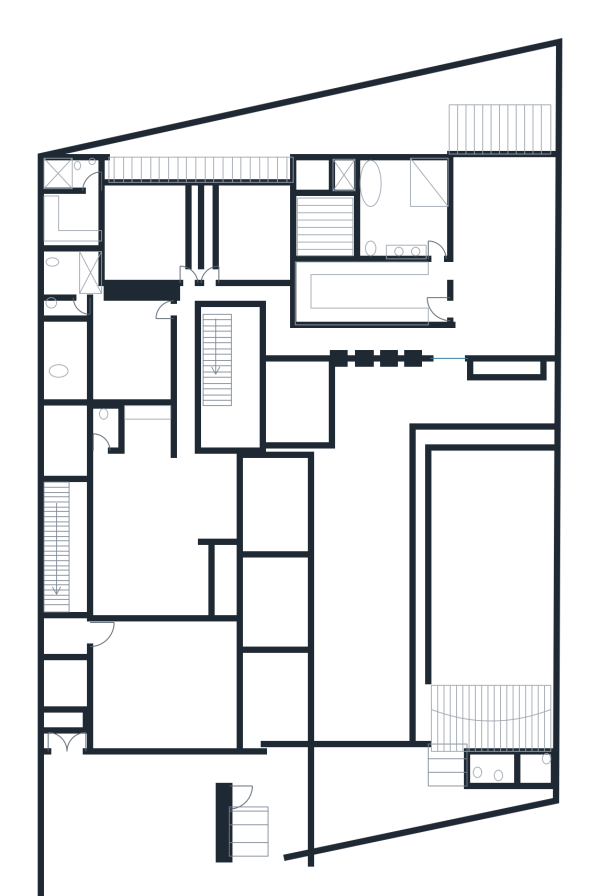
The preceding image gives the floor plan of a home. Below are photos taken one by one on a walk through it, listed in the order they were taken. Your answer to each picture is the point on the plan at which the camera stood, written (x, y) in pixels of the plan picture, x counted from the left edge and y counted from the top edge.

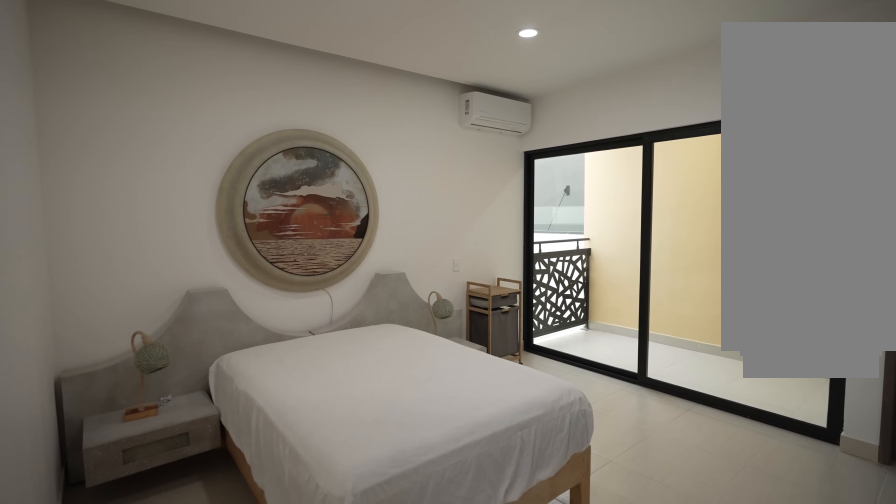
(165, 313)
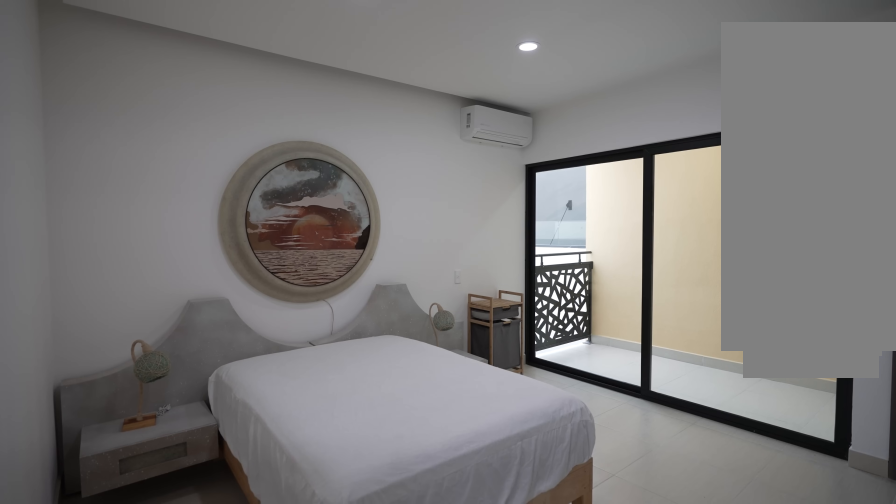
(164, 313)
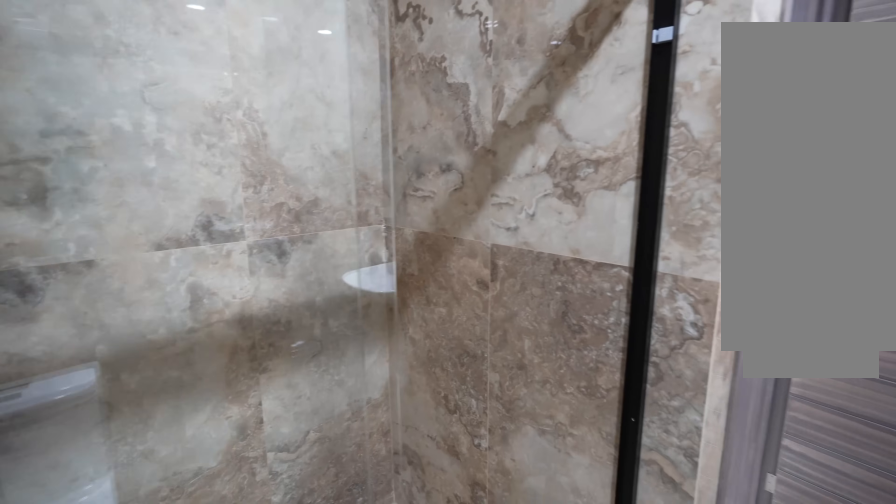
(84, 312)
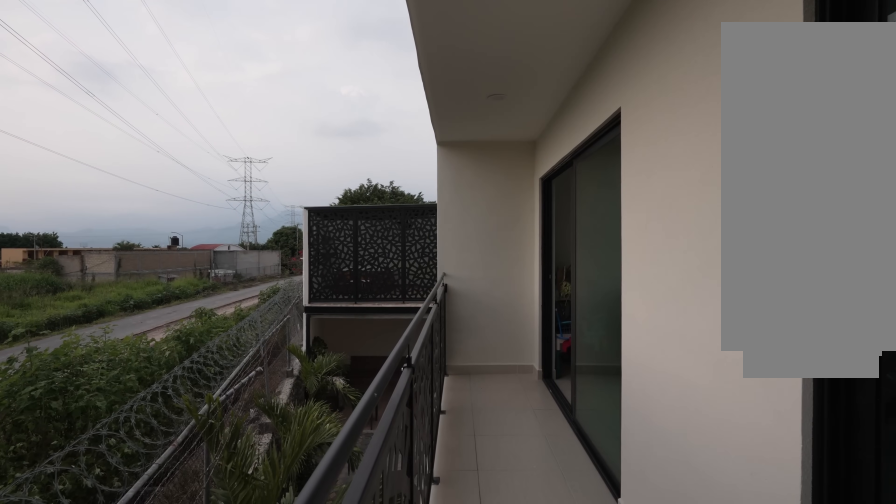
(128, 182)
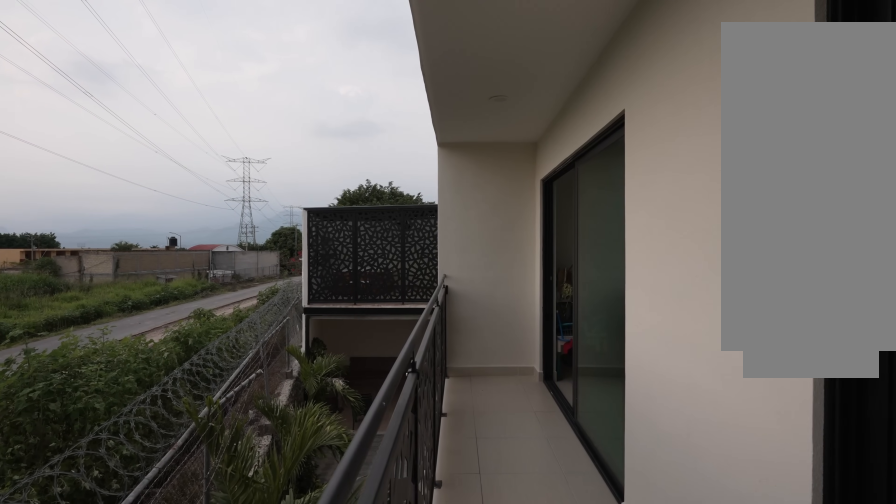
(128, 181)
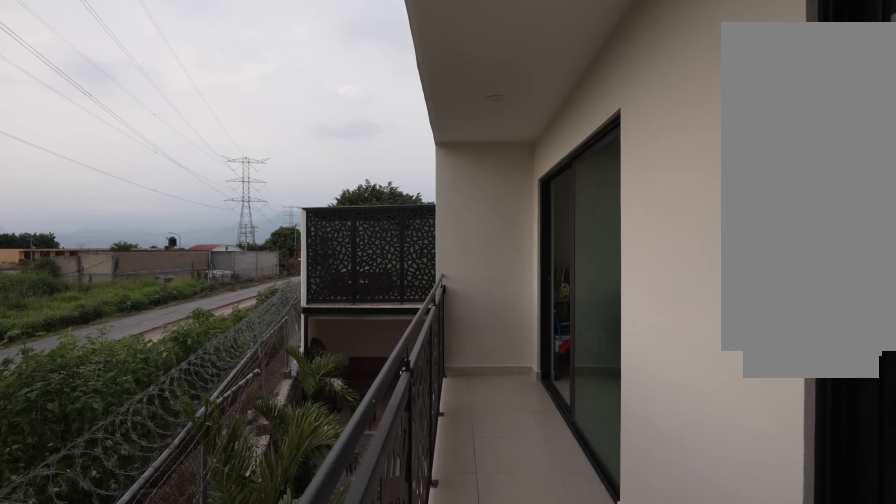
(128, 181)
